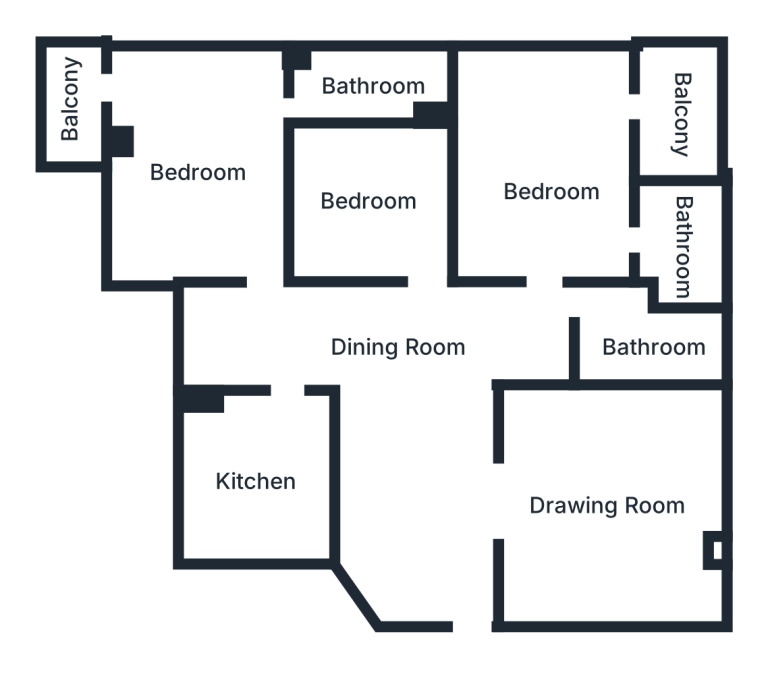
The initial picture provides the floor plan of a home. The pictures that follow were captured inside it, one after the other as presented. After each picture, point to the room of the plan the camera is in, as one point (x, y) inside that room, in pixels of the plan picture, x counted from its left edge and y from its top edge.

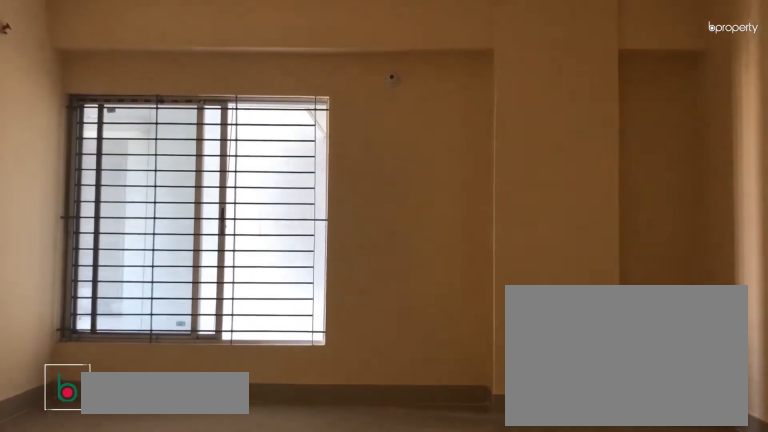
(612, 505)
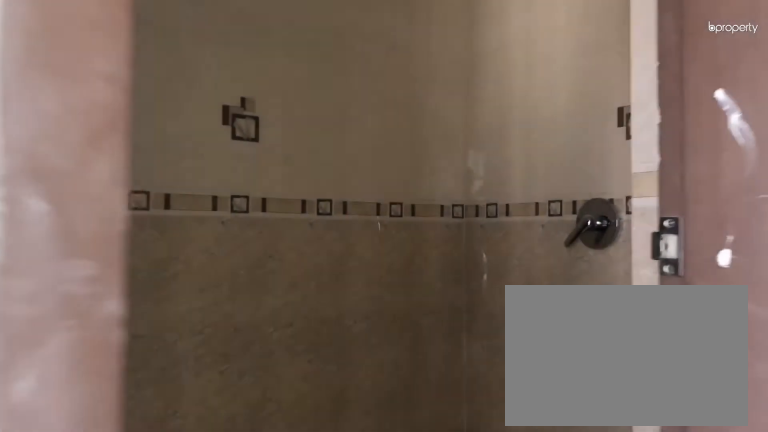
(686, 242)
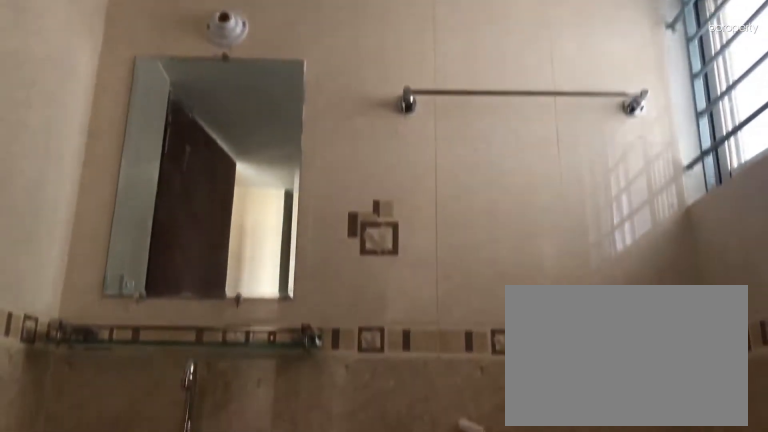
(686, 242)
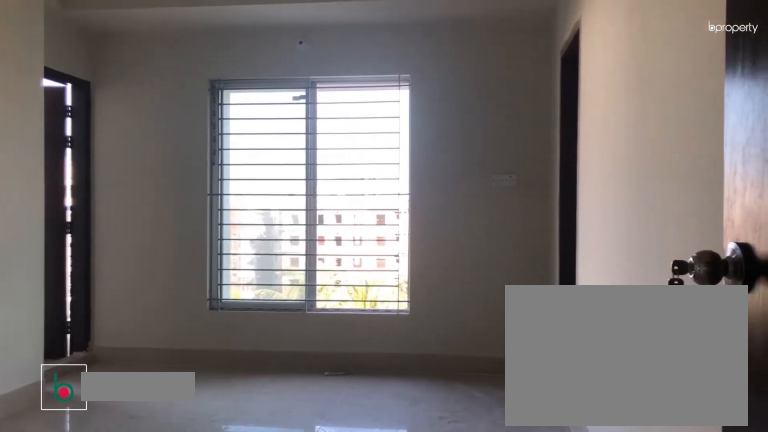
(200, 172)
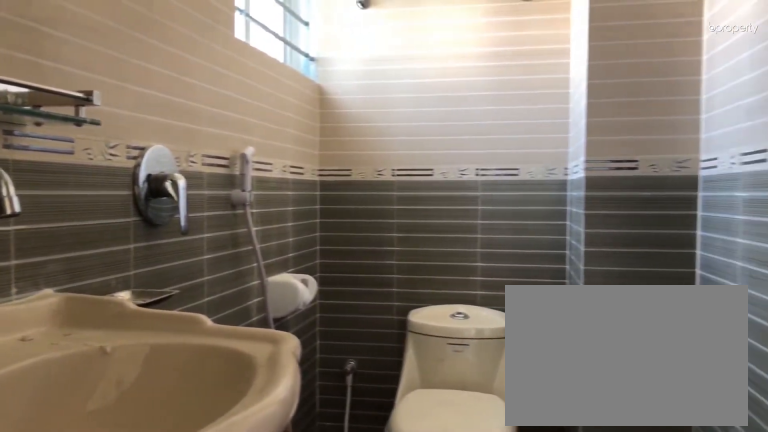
(372, 89)
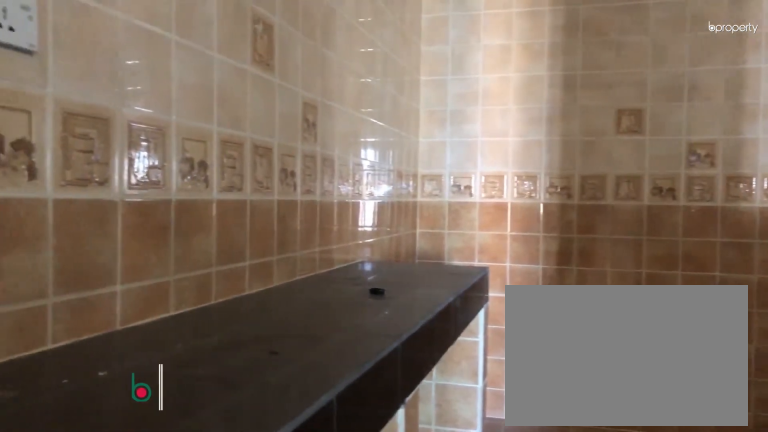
(257, 481)
